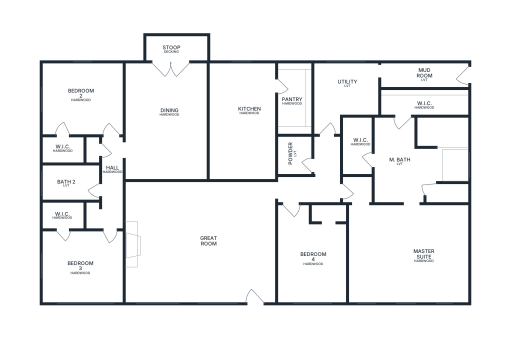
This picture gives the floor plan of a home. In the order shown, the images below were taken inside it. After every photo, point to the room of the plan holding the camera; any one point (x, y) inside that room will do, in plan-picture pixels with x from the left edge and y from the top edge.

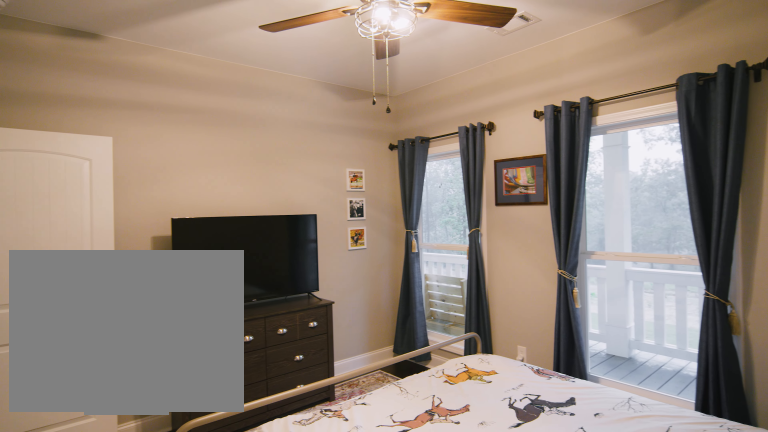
(81, 256)
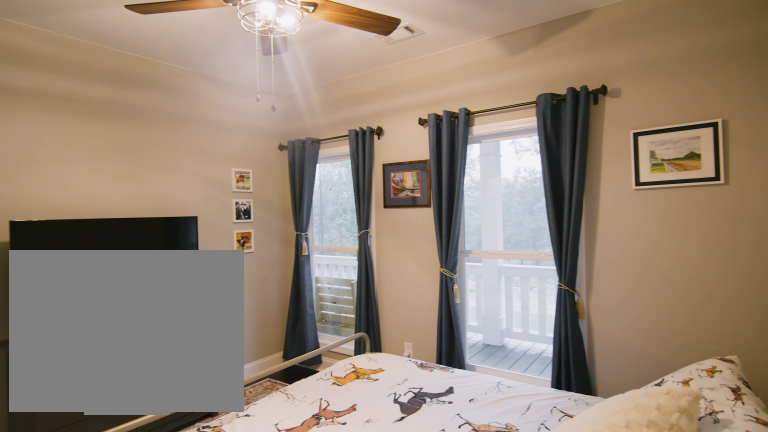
(81, 256)
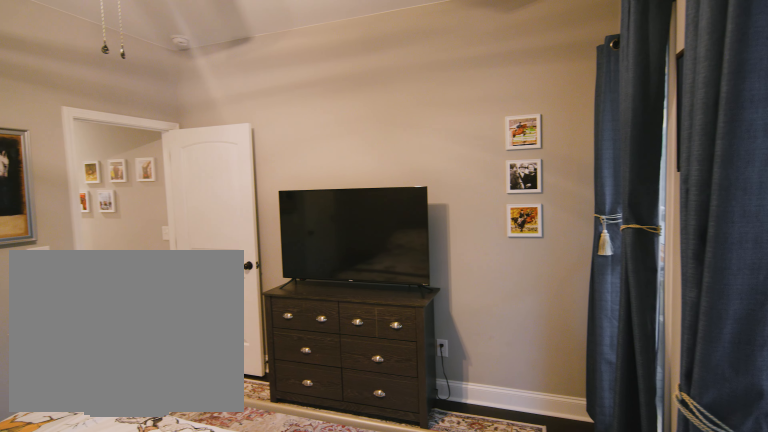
(81, 256)
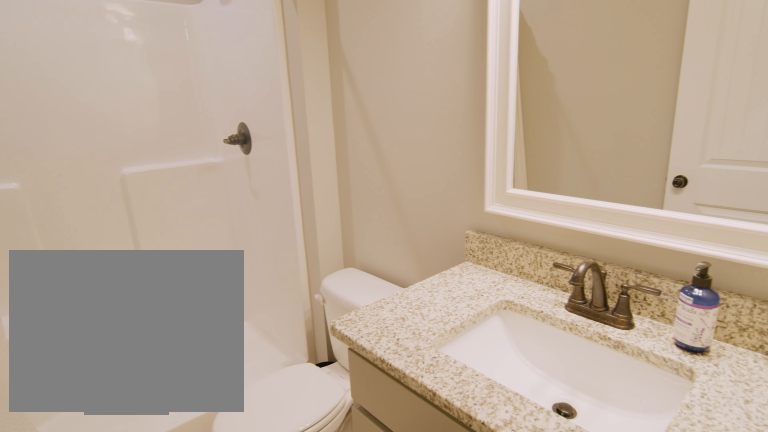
(69, 184)
